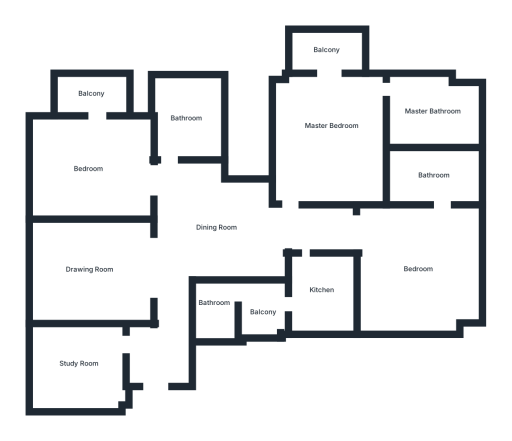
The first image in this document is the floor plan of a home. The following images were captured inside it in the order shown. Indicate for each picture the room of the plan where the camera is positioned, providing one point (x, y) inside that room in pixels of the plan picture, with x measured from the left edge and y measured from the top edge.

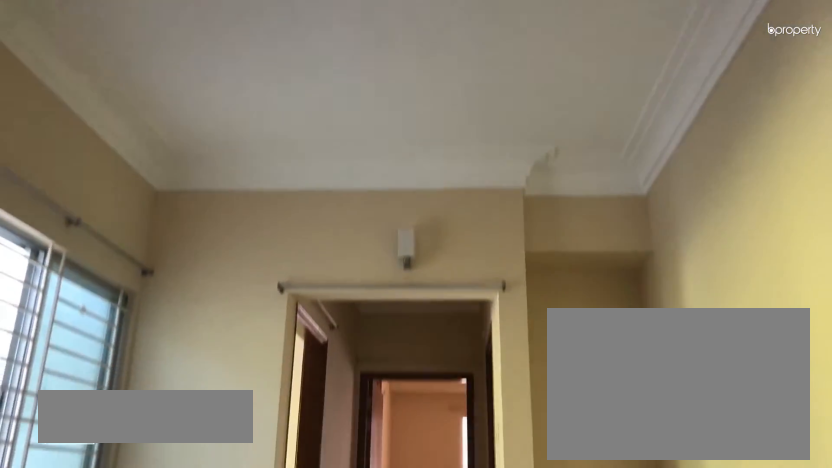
(216, 227)
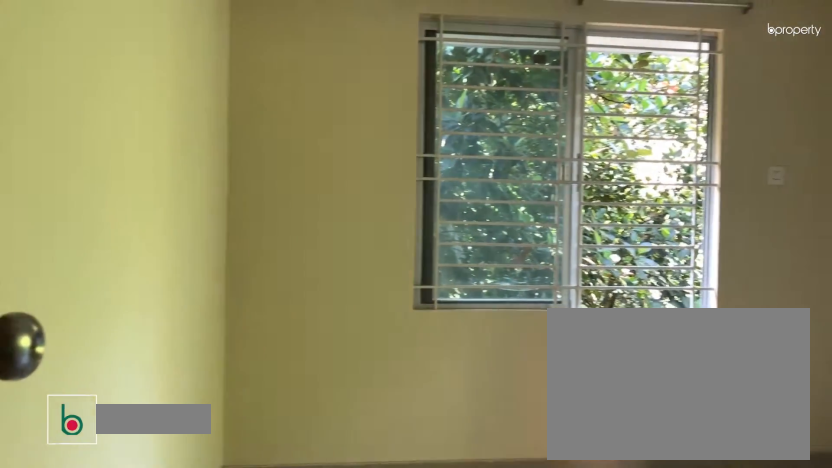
(88, 169)
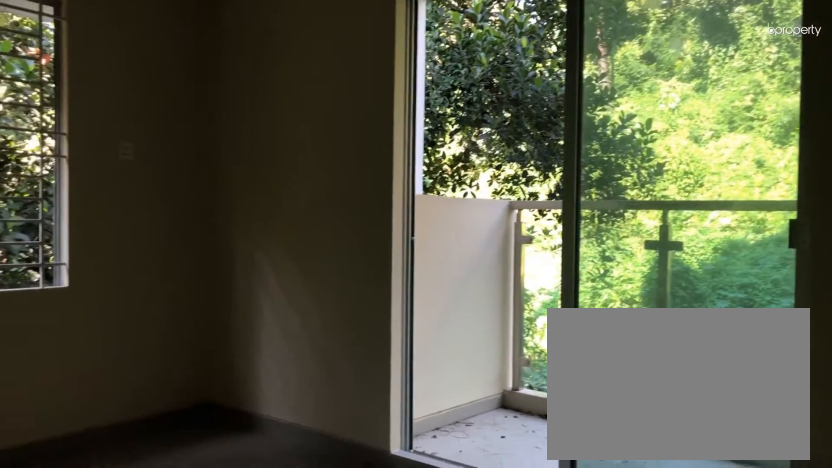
(88, 169)
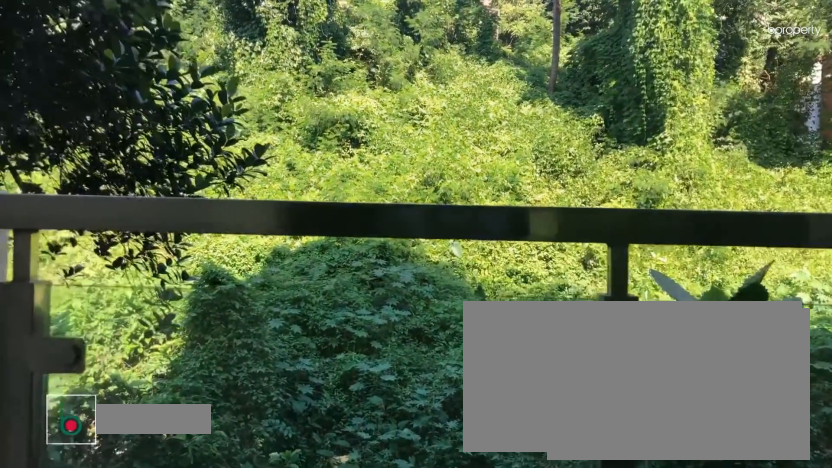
(91, 94)
